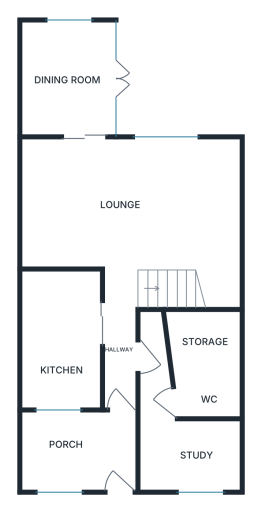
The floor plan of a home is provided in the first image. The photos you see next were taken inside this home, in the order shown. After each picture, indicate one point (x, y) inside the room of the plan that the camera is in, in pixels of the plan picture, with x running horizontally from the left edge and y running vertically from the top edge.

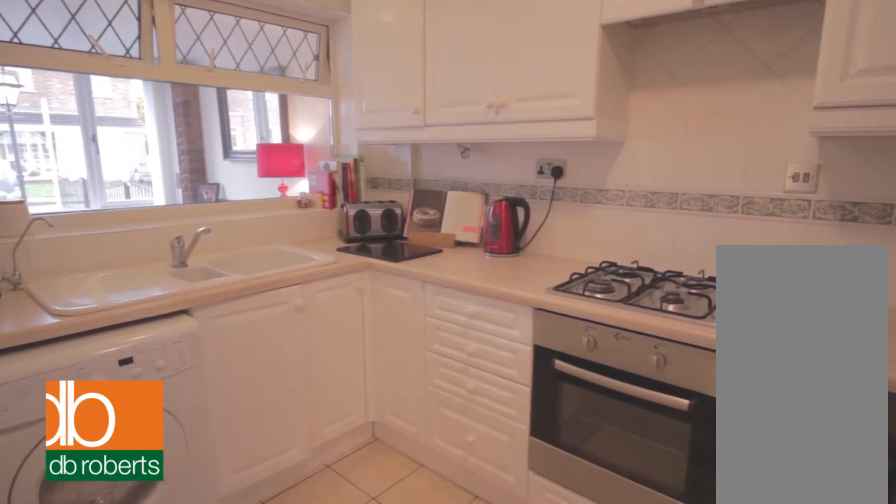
(62, 339)
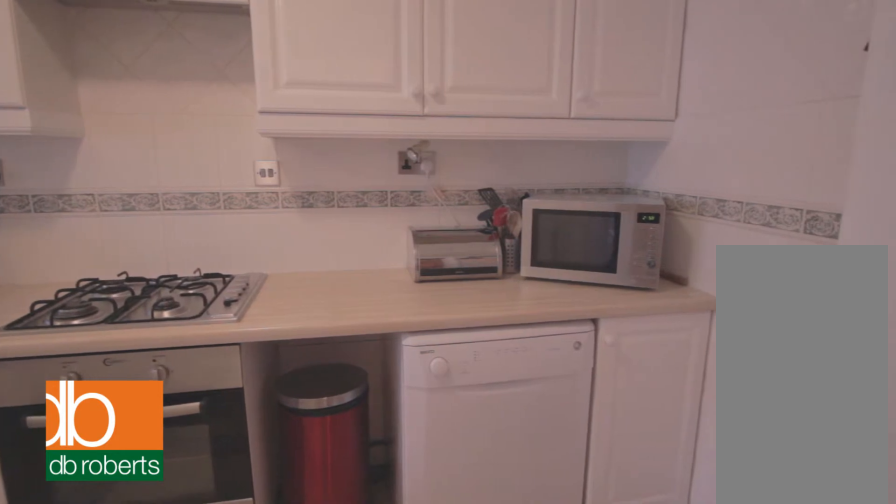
(62, 339)
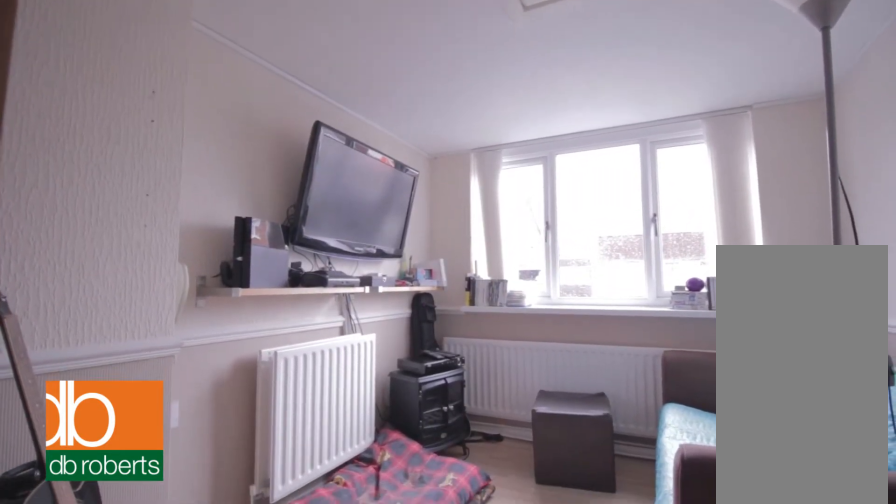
(178, 428)
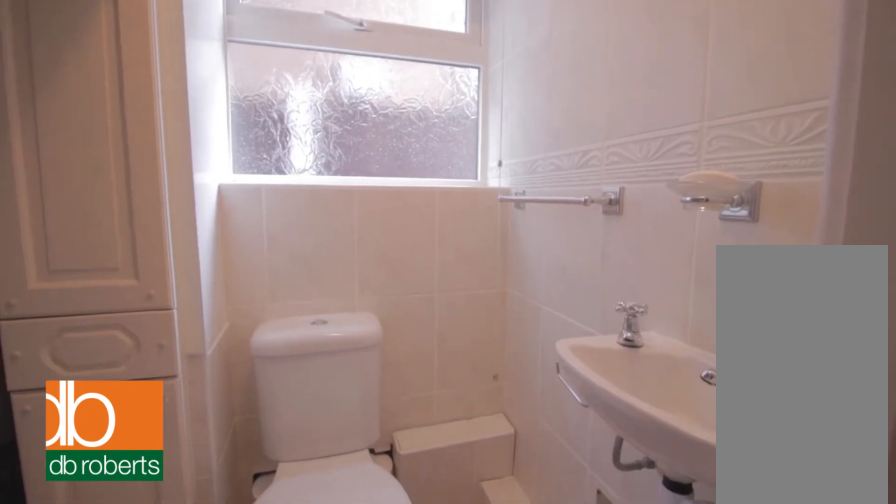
(205, 362)
